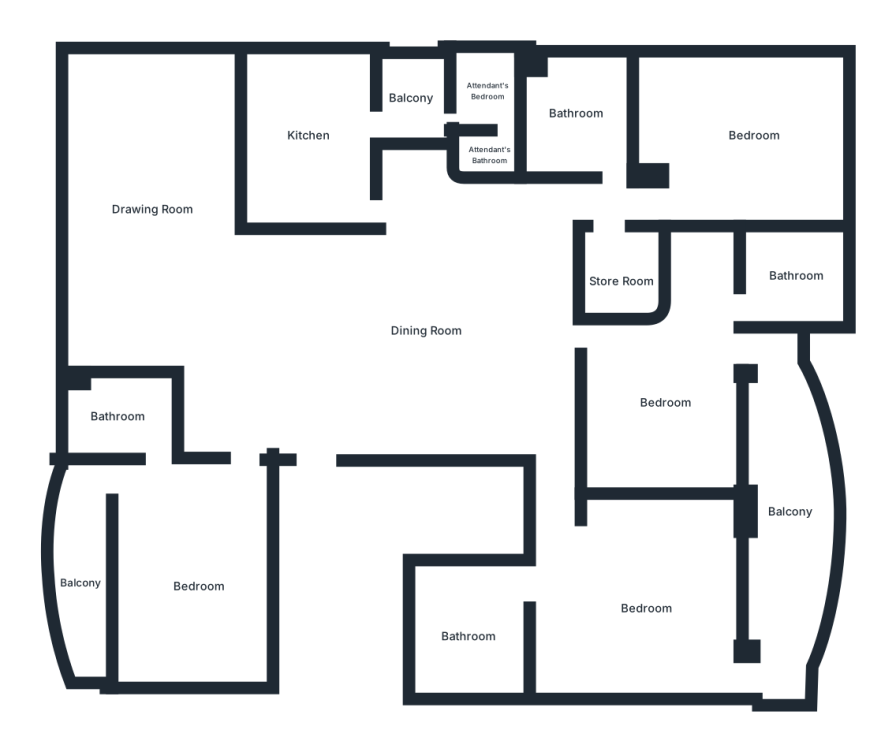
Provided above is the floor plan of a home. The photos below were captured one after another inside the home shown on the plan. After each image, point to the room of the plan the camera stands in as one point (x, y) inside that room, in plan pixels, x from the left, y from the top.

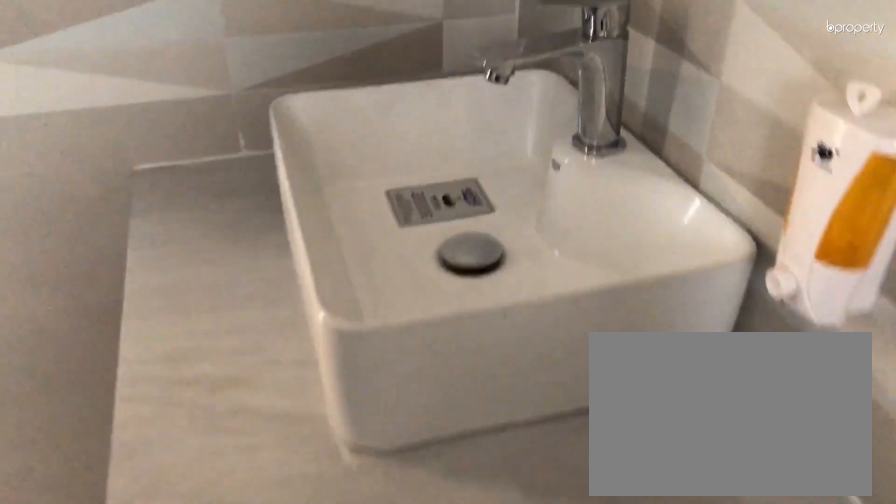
(580, 121)
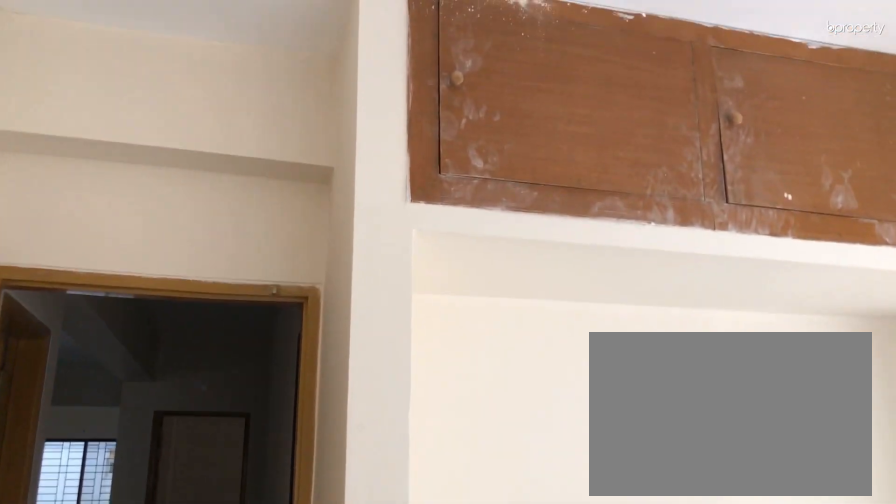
(740, 142)
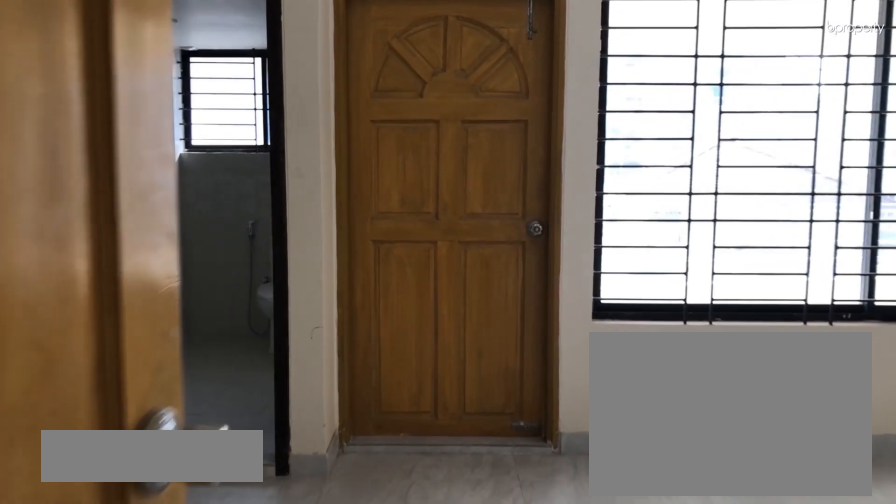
(660, 404)
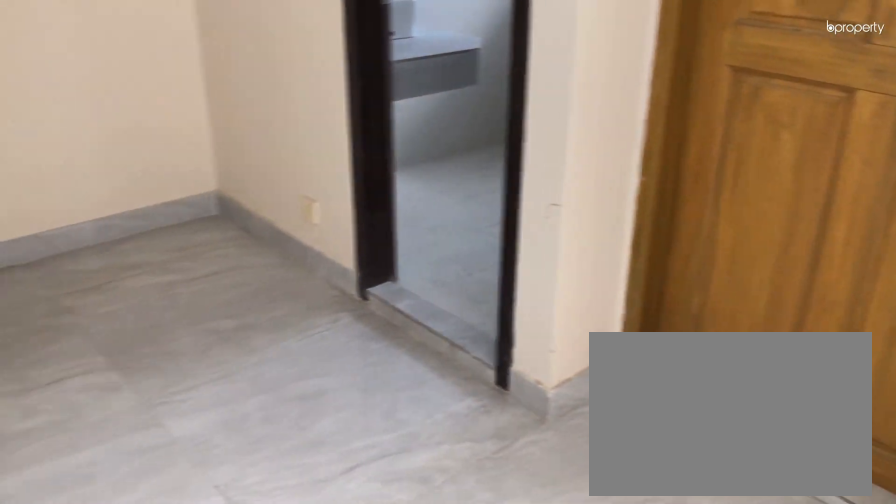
(660, 404)
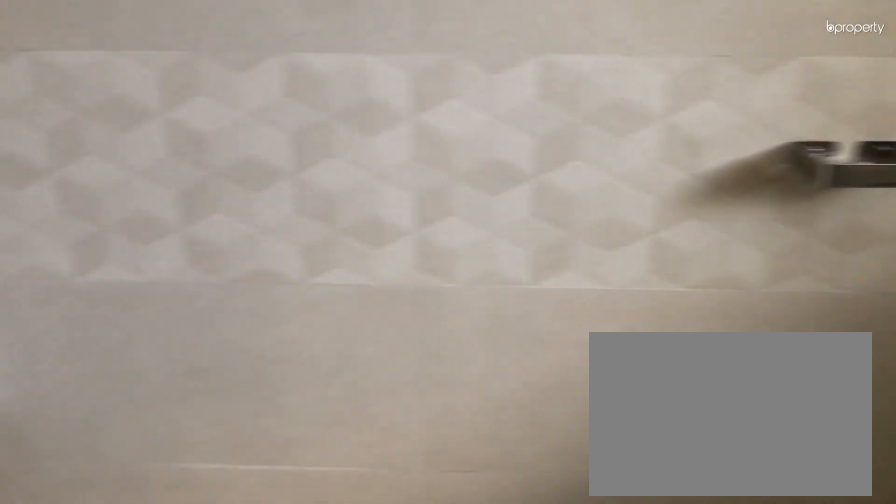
(787, 277)
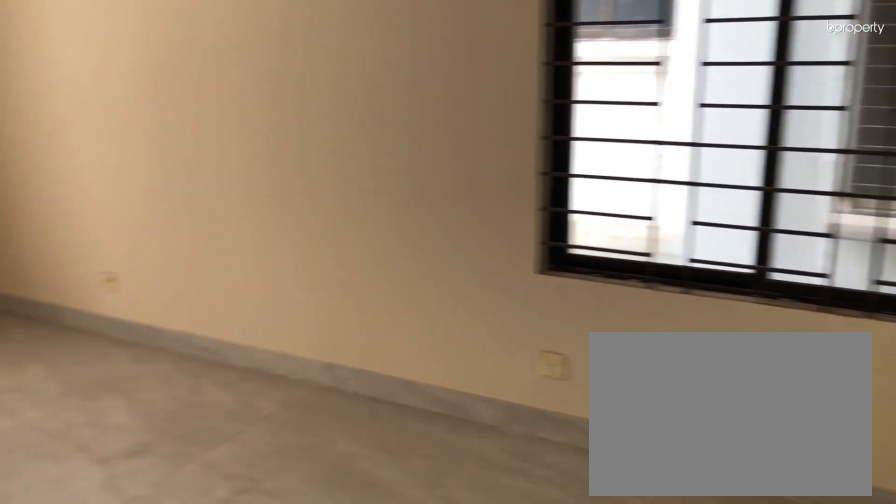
(639, 599)
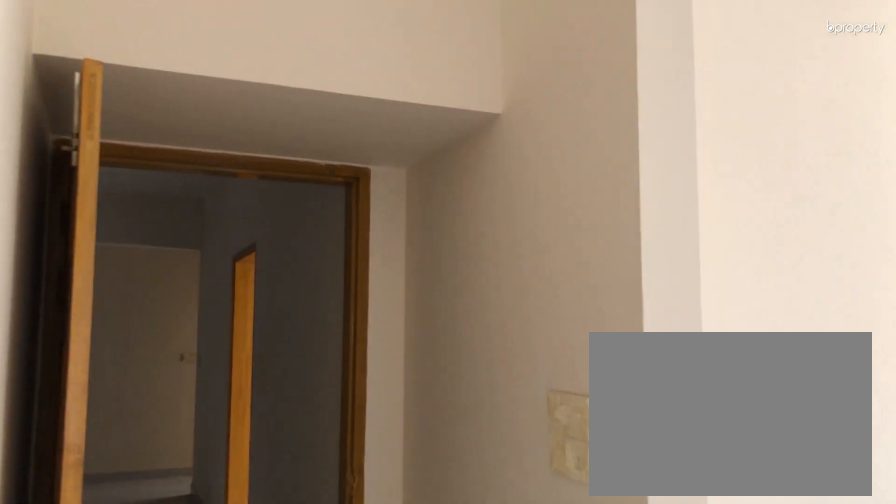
(639, 599)
